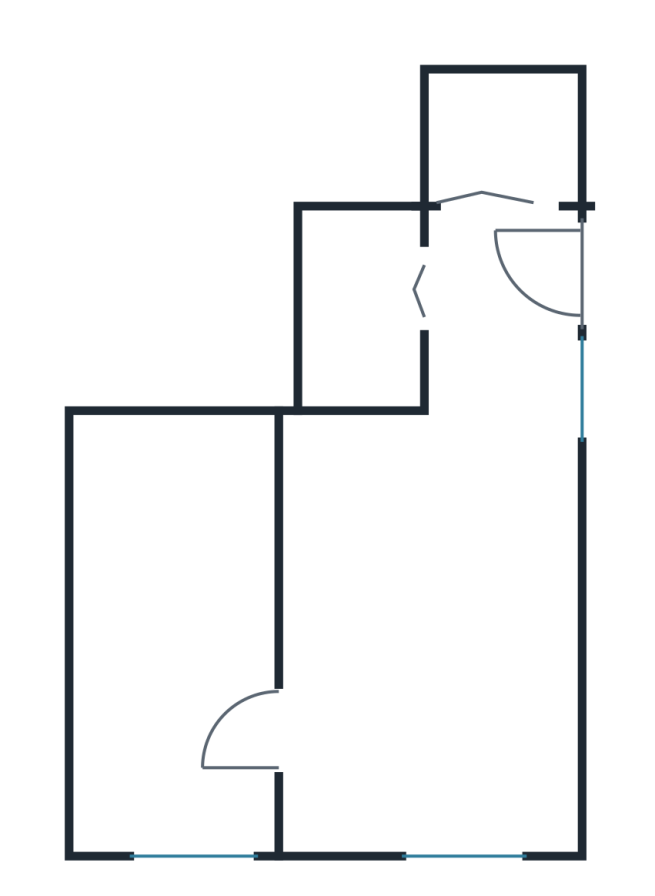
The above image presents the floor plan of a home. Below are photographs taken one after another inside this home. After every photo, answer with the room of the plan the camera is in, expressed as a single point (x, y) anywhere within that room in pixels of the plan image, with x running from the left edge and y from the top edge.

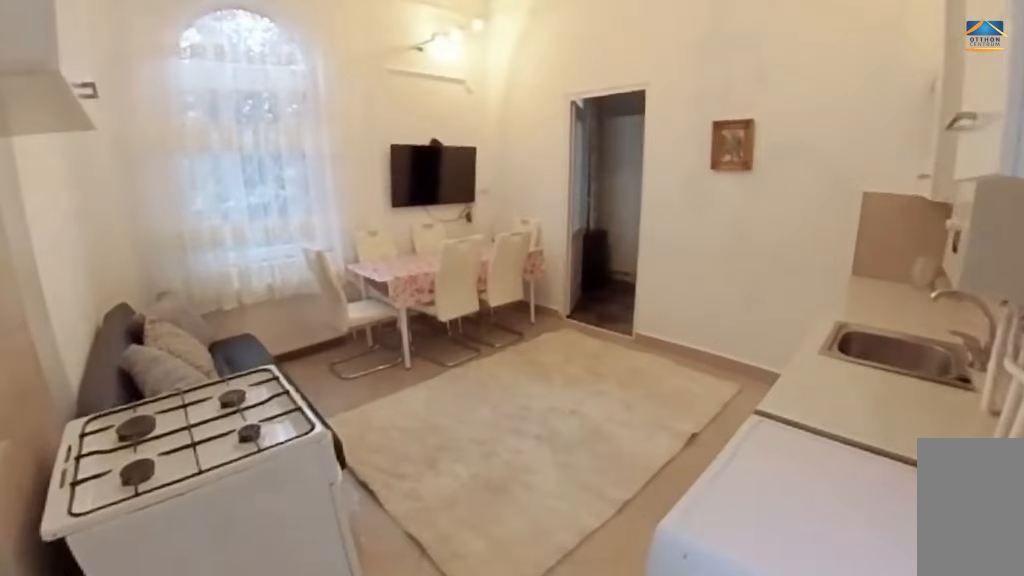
(433, 591)
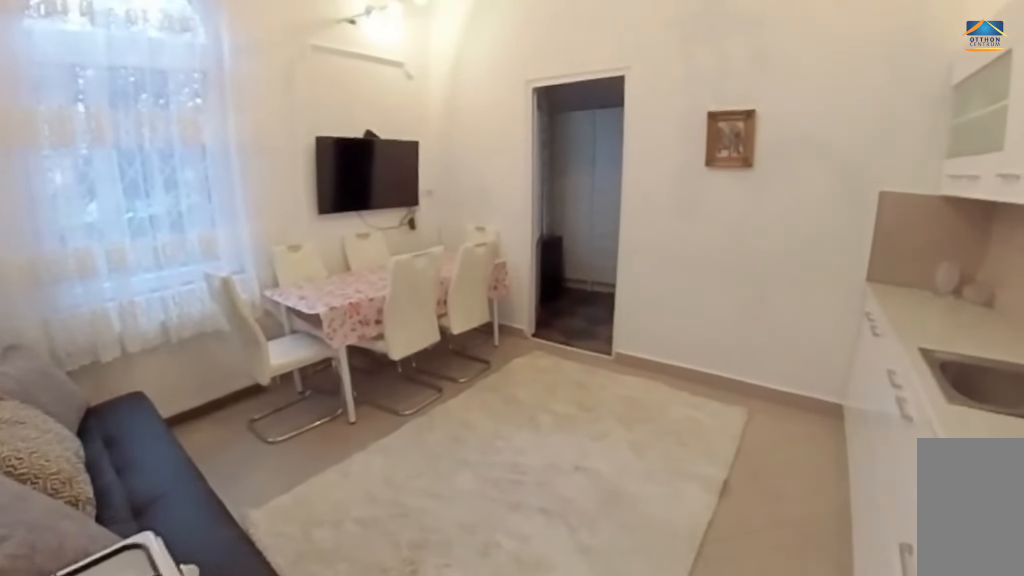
(433, 591)
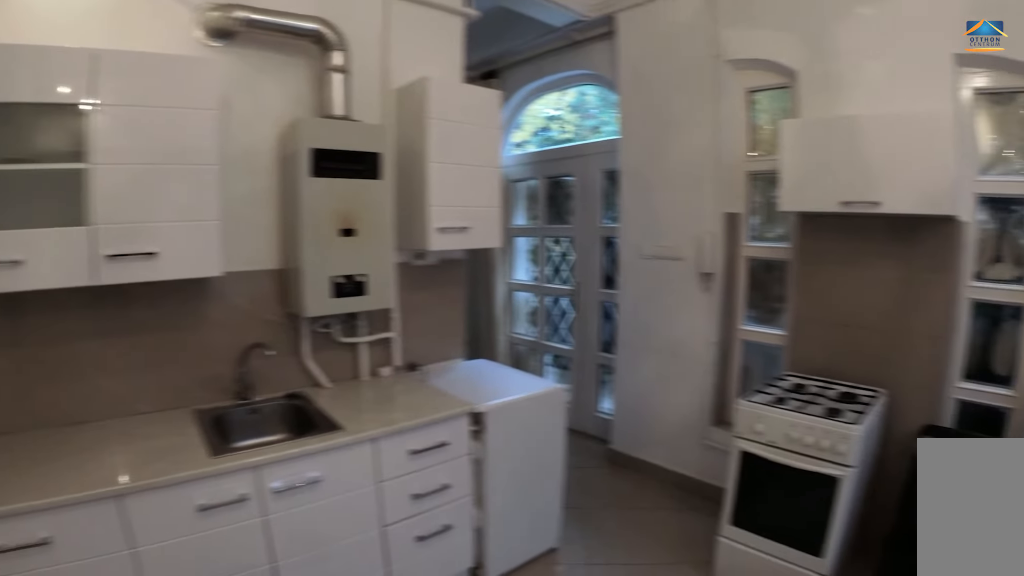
(433, 591)
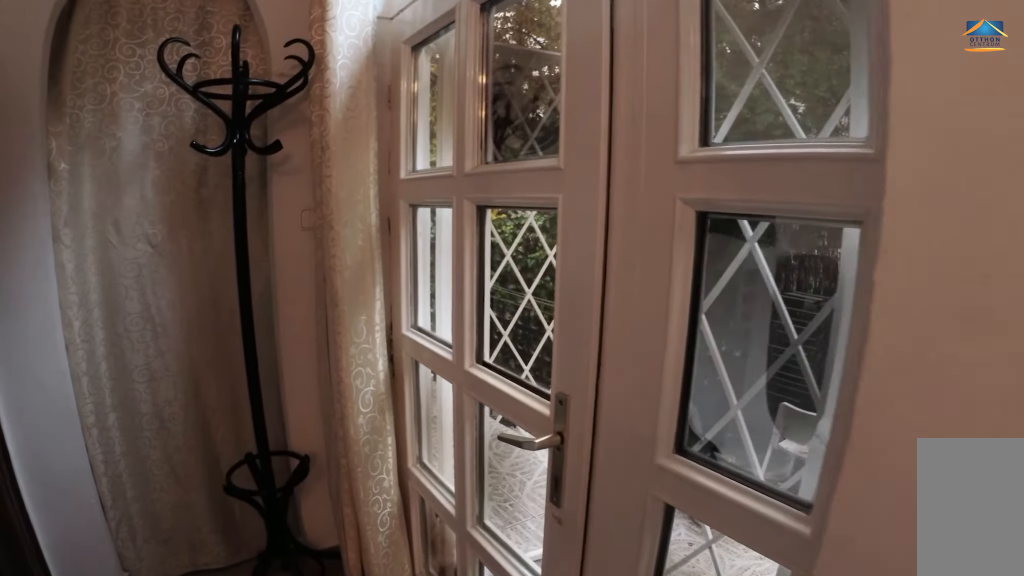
(506, 353)
